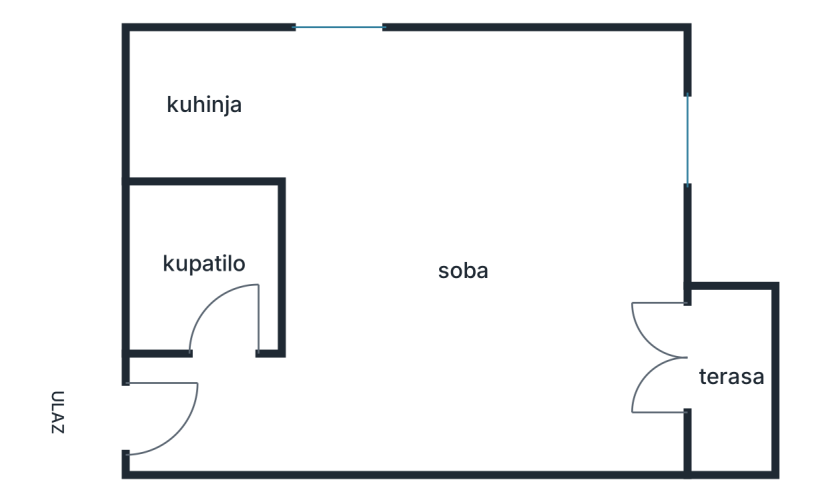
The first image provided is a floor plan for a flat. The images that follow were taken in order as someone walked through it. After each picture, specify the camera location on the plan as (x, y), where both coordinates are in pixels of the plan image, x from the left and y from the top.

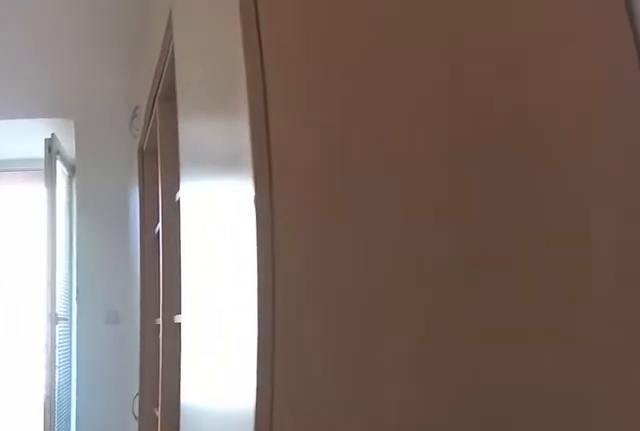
(265, 415)
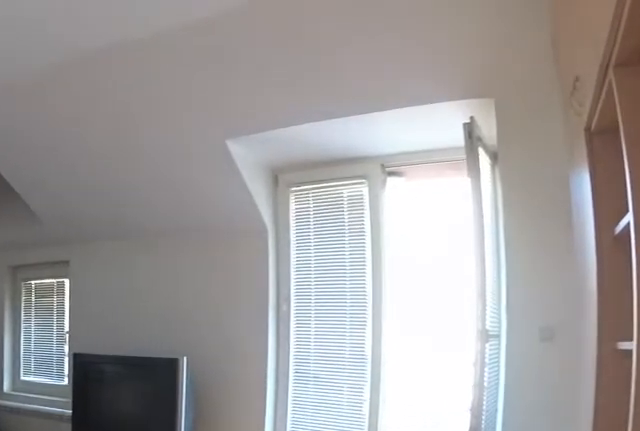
(272, 425)
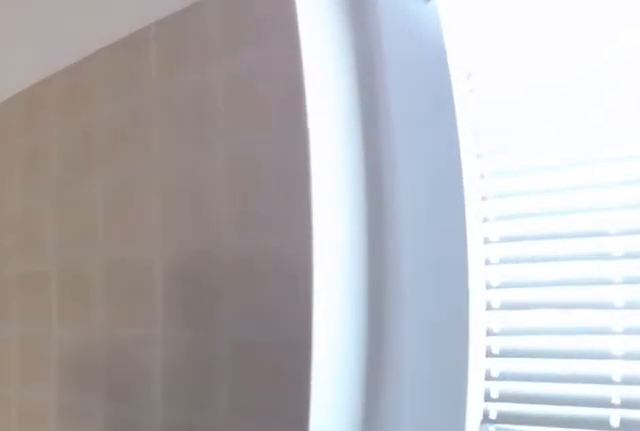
(259, 102)
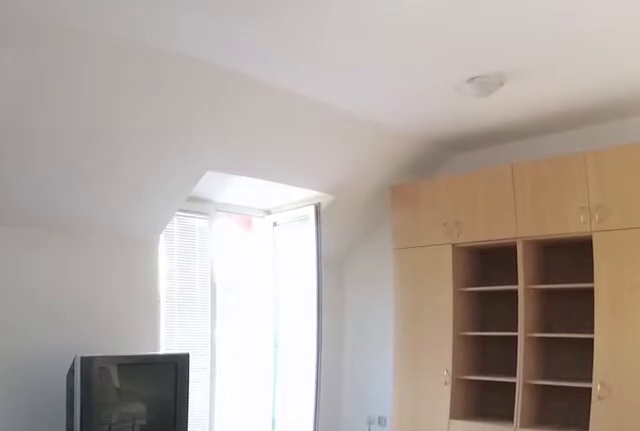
(306, 79)
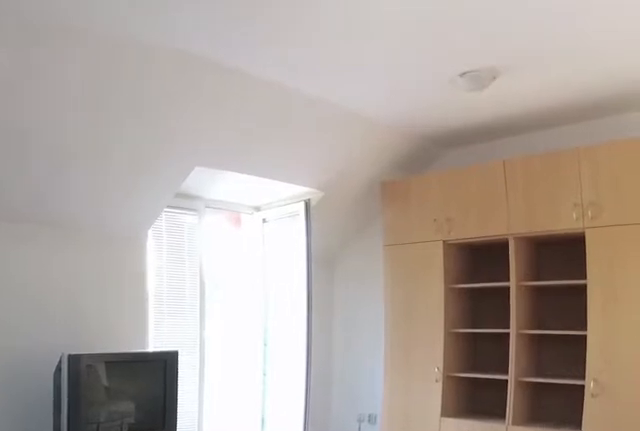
(318, 90)
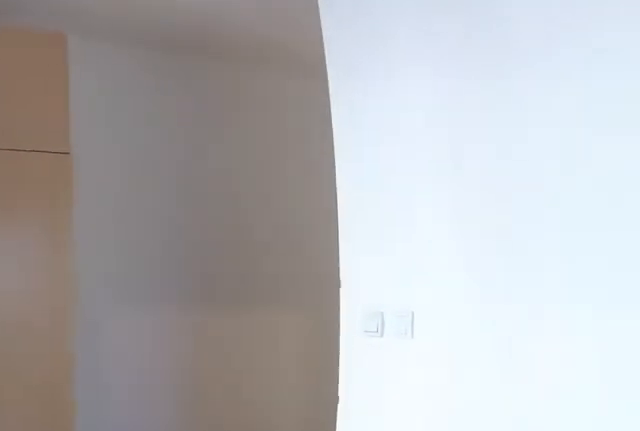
(435, 269)
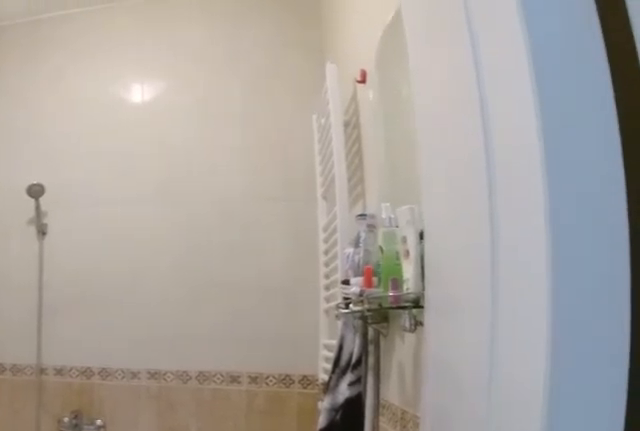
(266, 388)
